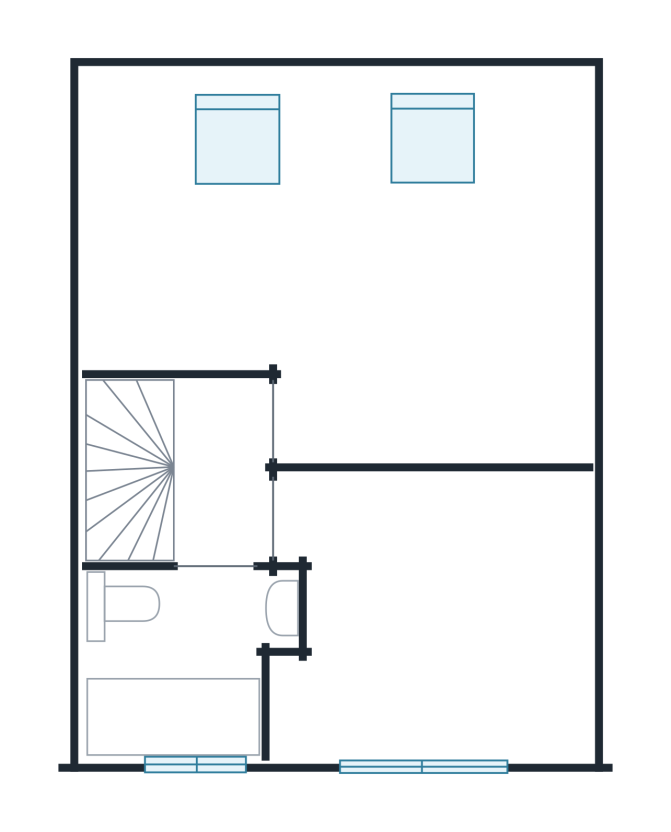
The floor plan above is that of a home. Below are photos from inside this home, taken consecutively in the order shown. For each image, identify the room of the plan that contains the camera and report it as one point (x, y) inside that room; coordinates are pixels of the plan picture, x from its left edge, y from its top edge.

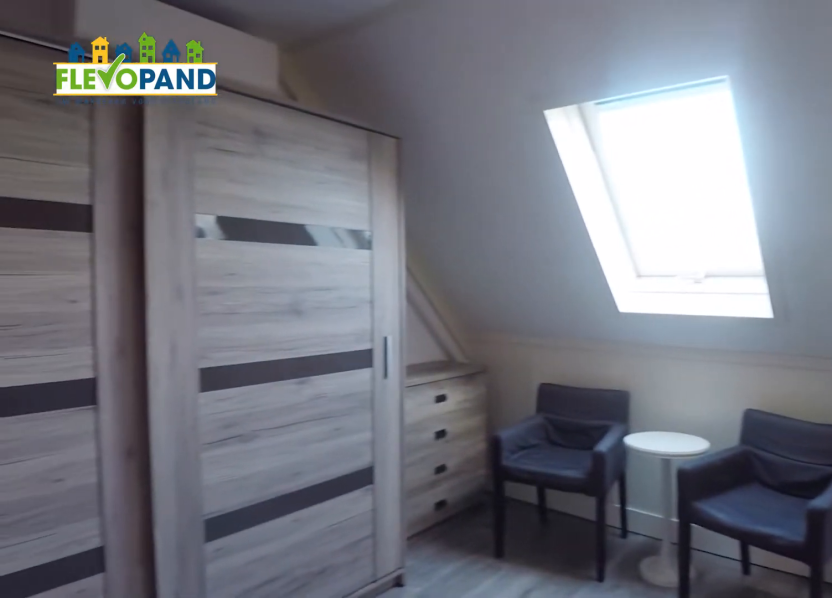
(322, 224)
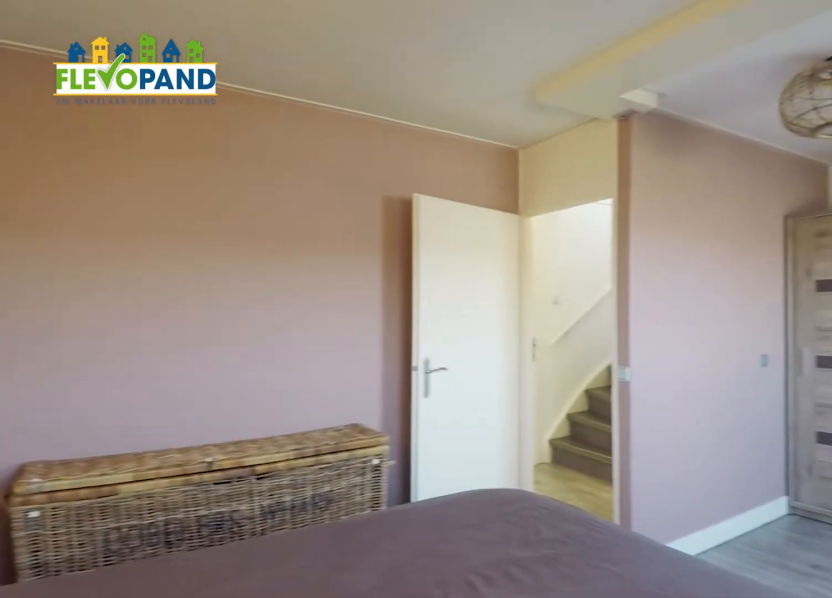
(322, 224)
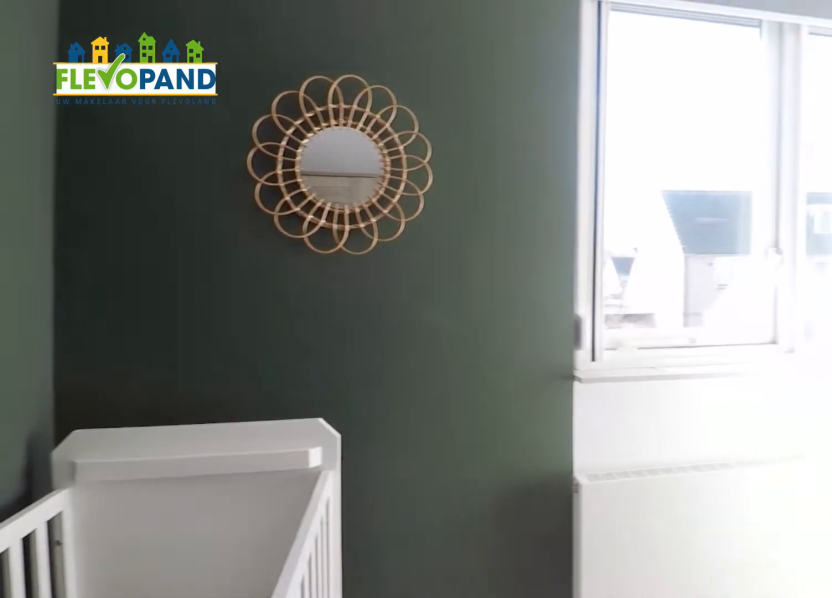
(435, 616)
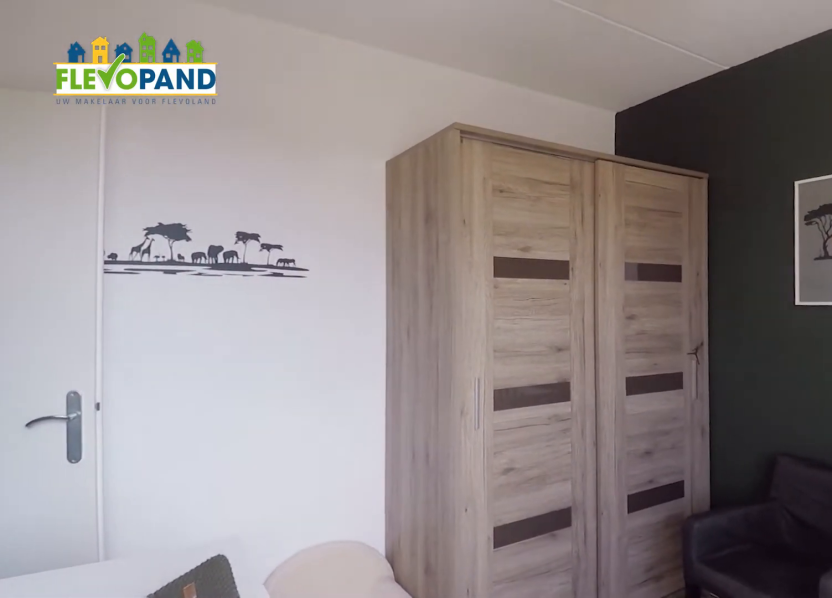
(435, 616)
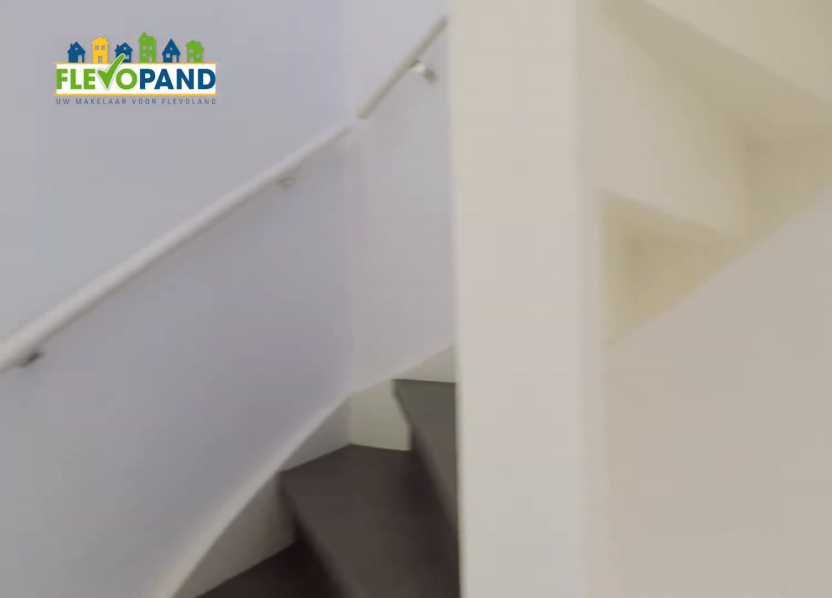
(219, 469)
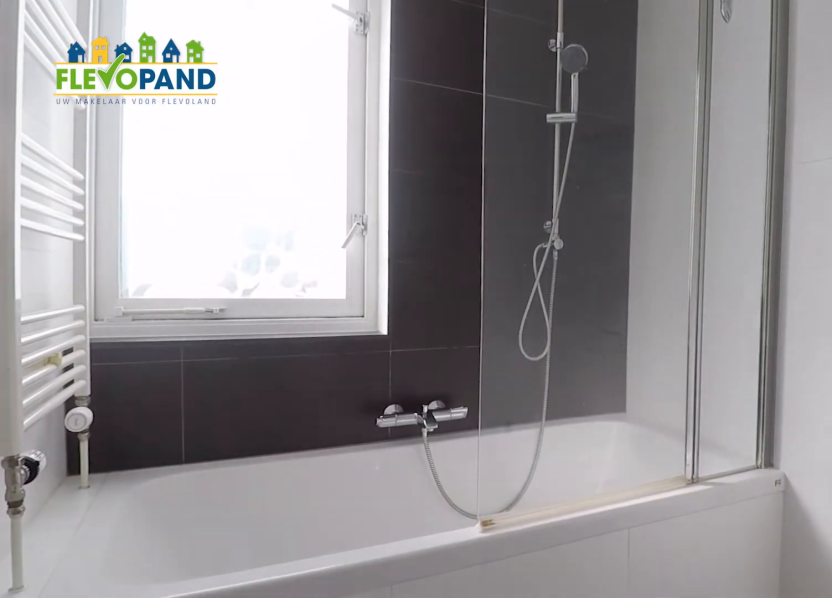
(174, 715)
